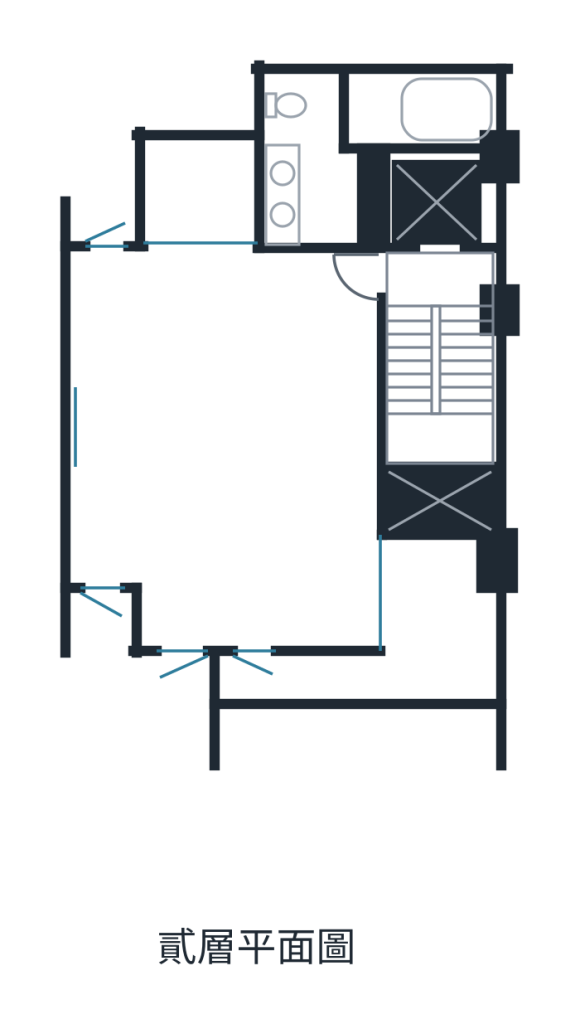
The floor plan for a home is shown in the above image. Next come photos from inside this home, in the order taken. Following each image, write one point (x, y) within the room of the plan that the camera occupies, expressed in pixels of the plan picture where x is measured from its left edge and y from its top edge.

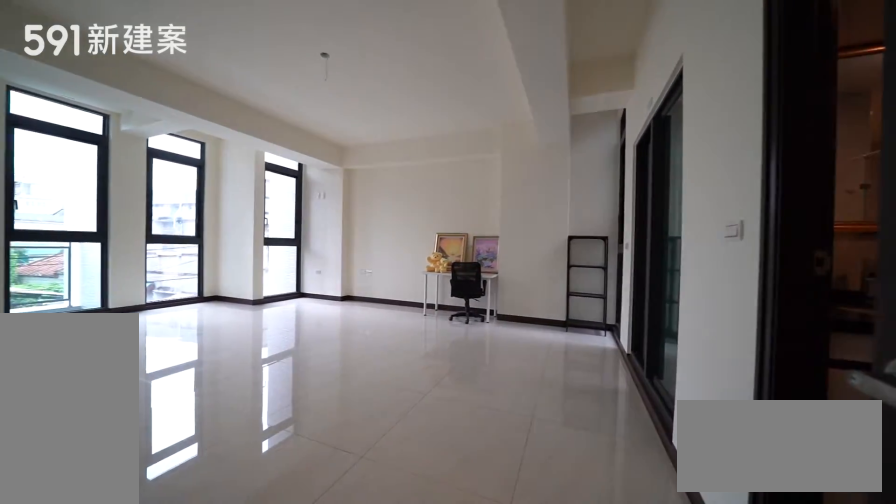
(225, 440)
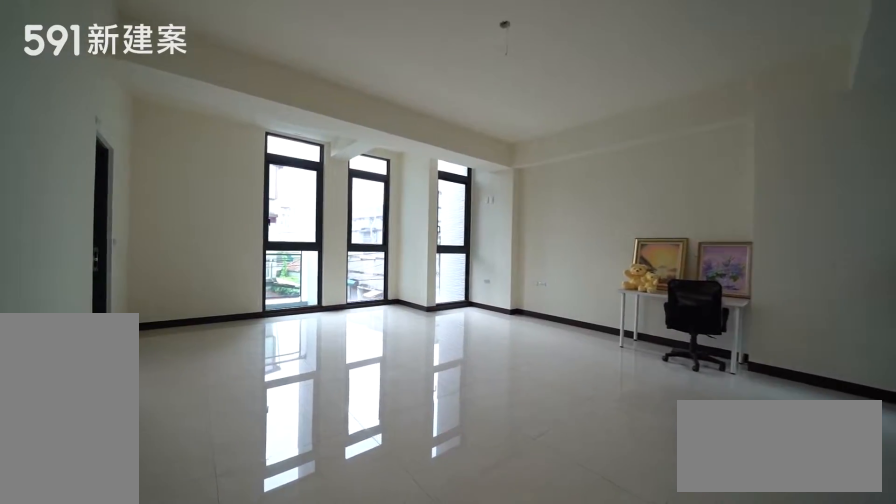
(225, 440)
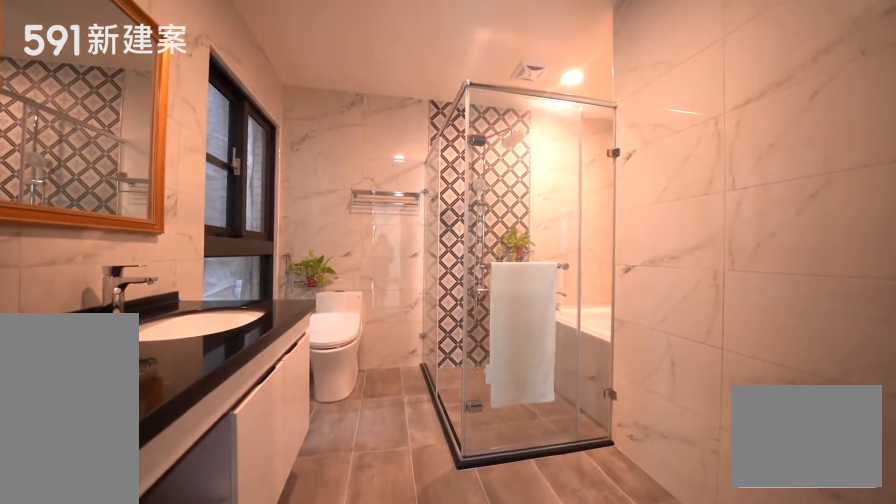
(366, 135)
